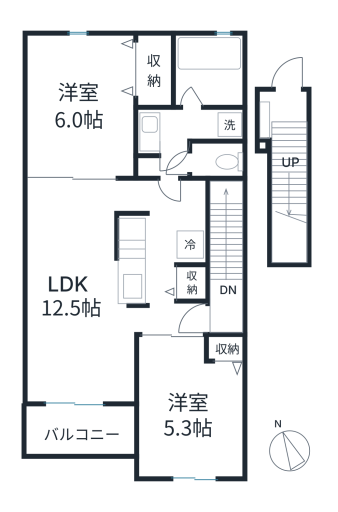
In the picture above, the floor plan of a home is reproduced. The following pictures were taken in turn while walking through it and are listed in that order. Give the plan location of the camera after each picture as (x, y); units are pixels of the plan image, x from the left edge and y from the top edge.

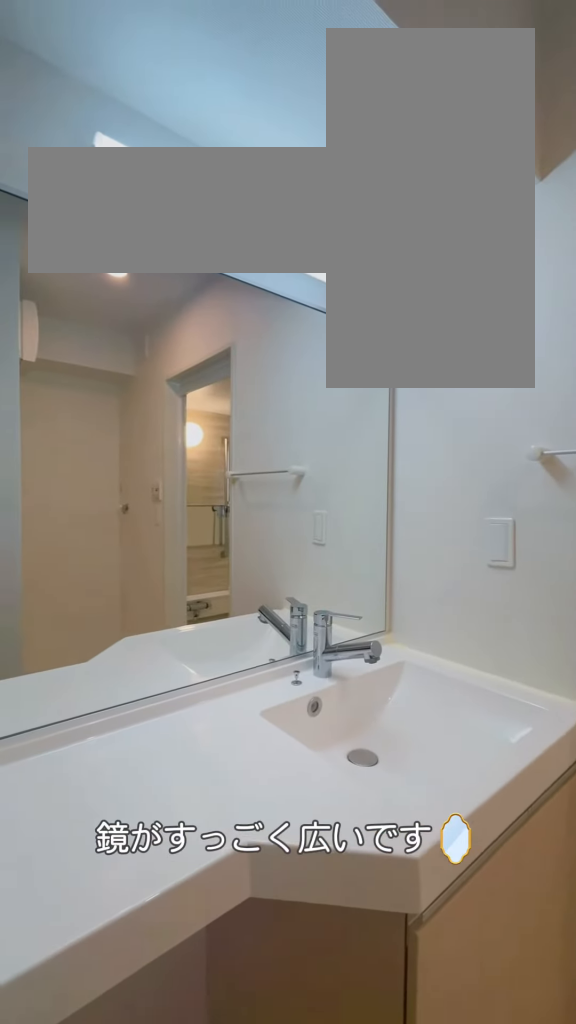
(171, 155)
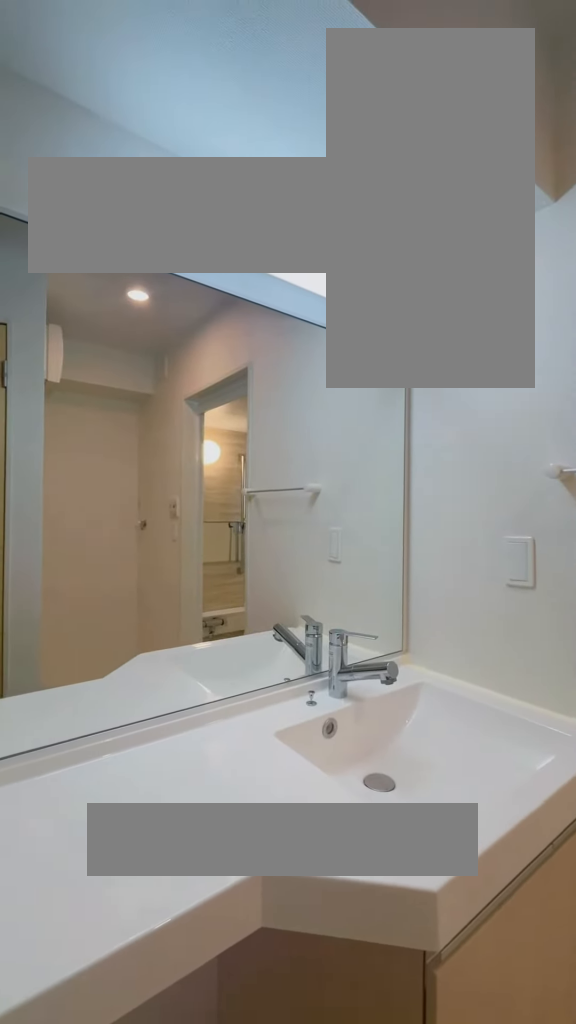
(172, 156)
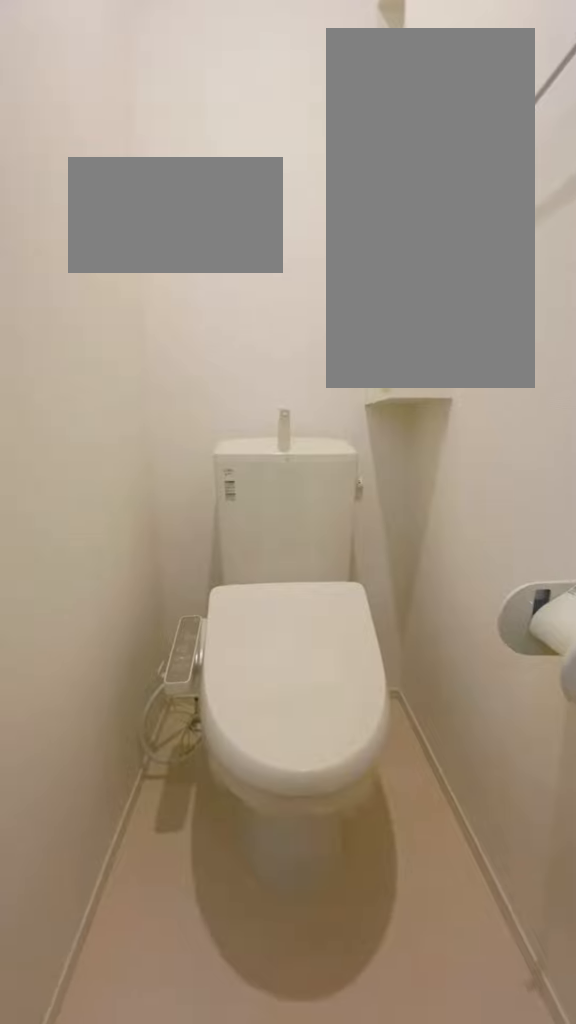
(171, 165)
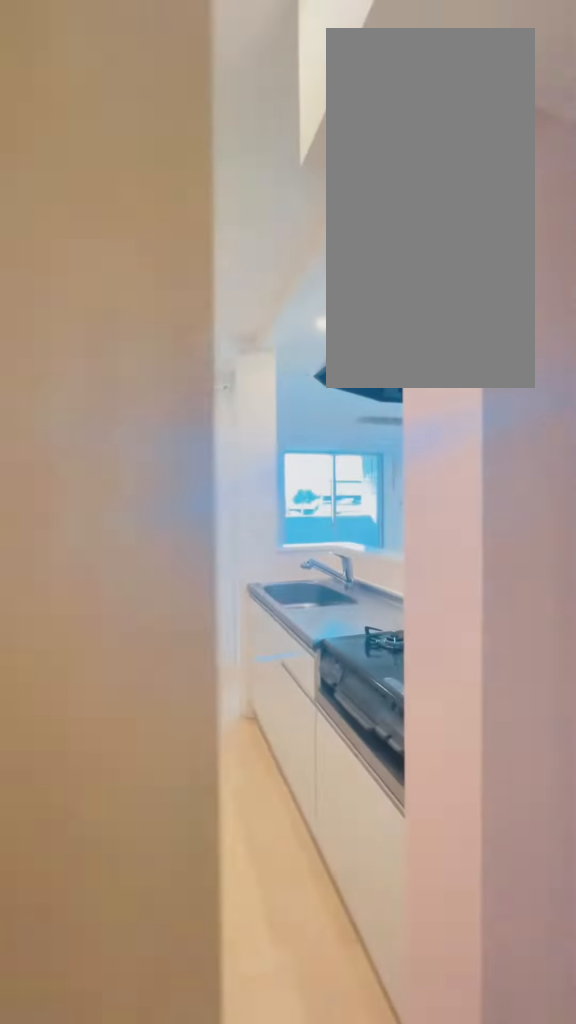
(167, 189)
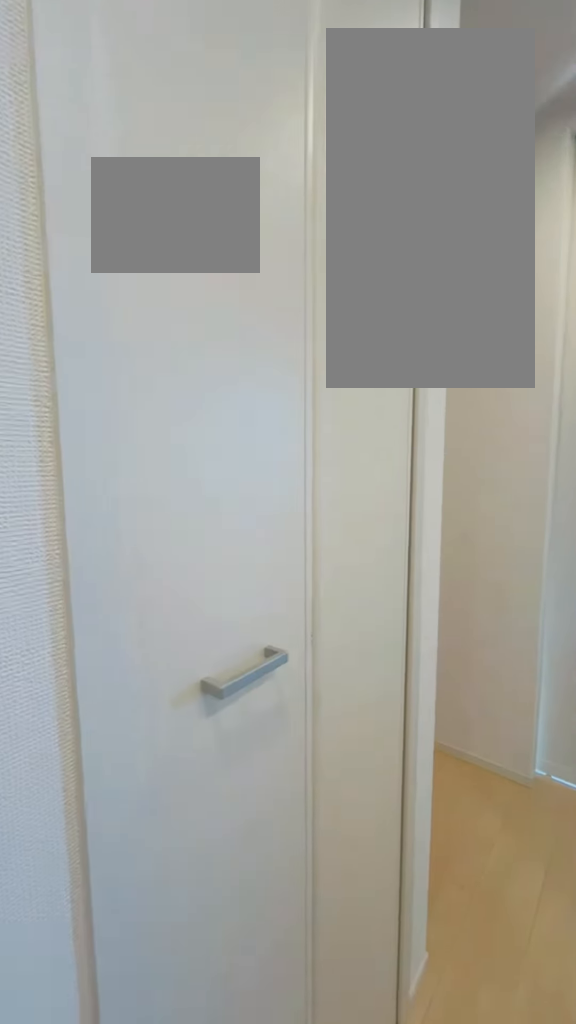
(161, 285)
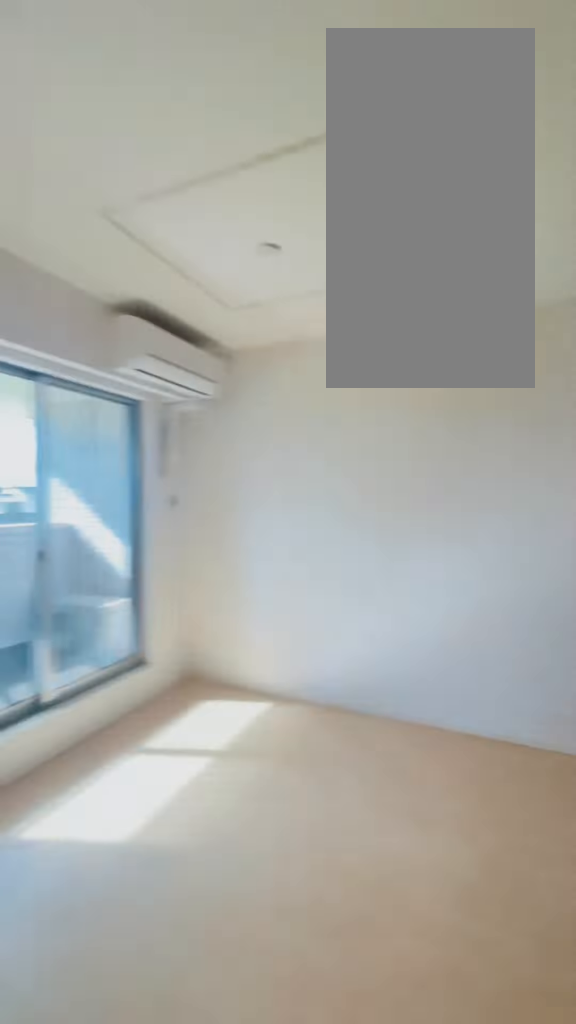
(155, 316)
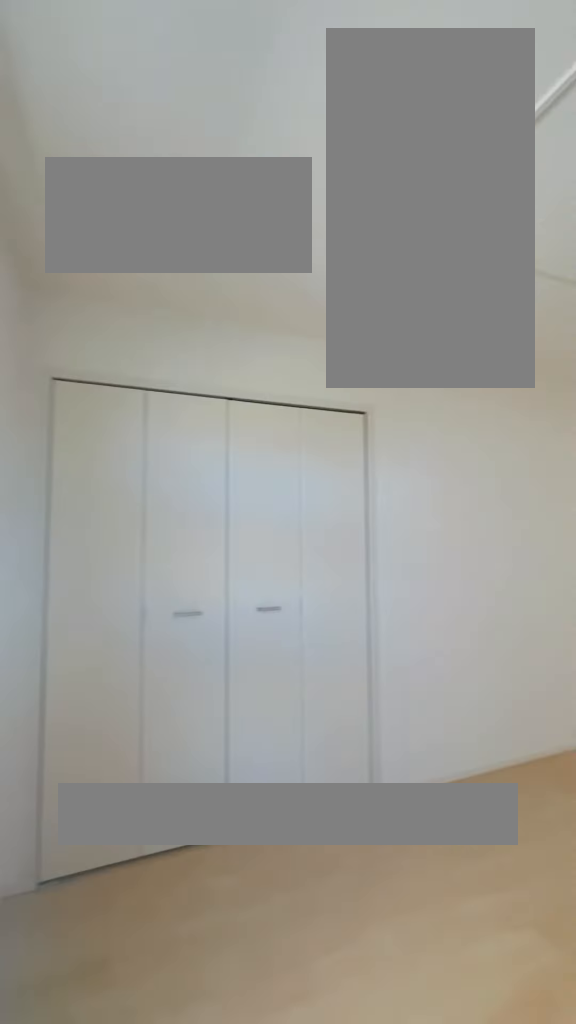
(44, 59)
